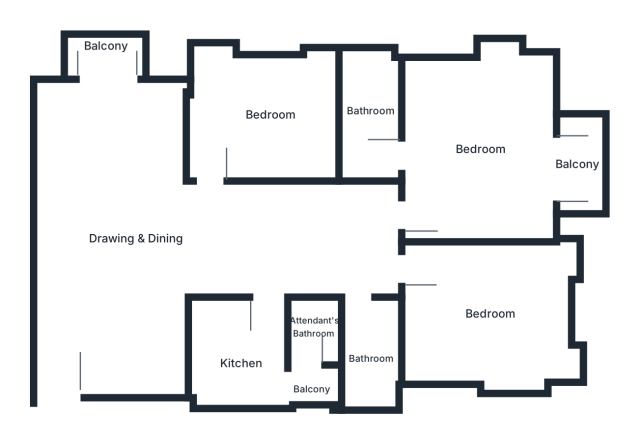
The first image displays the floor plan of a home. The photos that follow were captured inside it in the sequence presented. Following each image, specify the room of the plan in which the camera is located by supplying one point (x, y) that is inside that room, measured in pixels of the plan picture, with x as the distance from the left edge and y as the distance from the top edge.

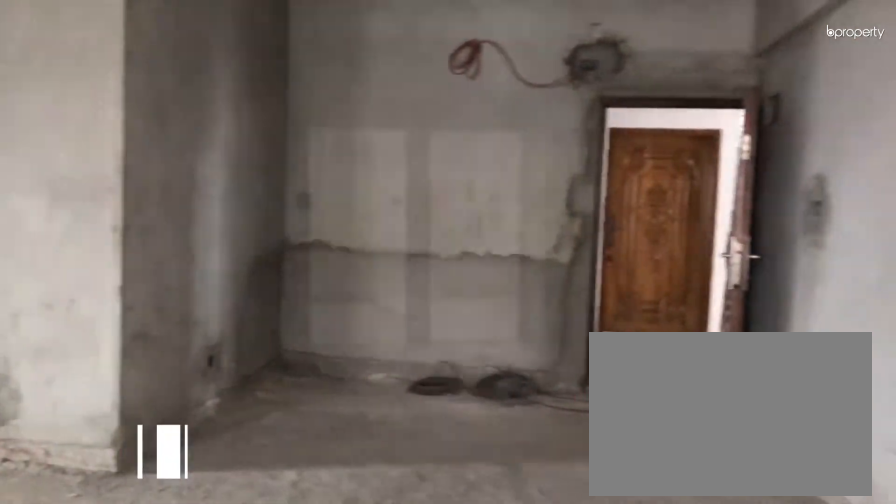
(117, 235)
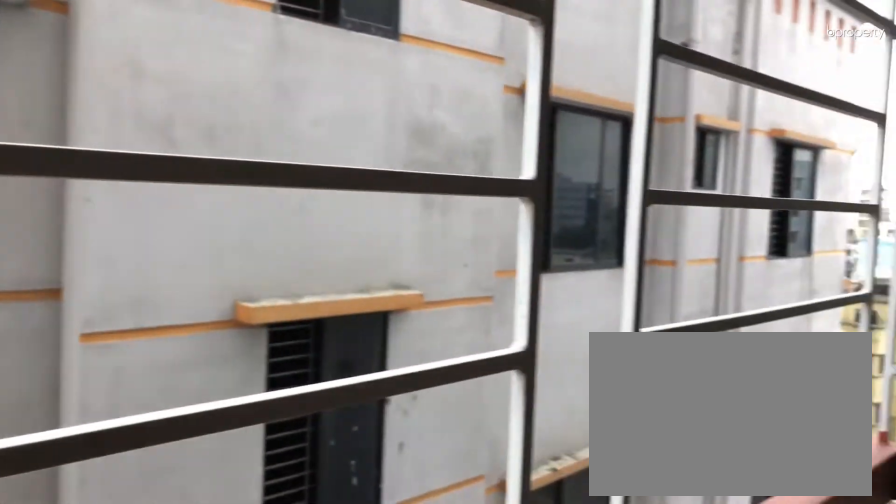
(106, 62)
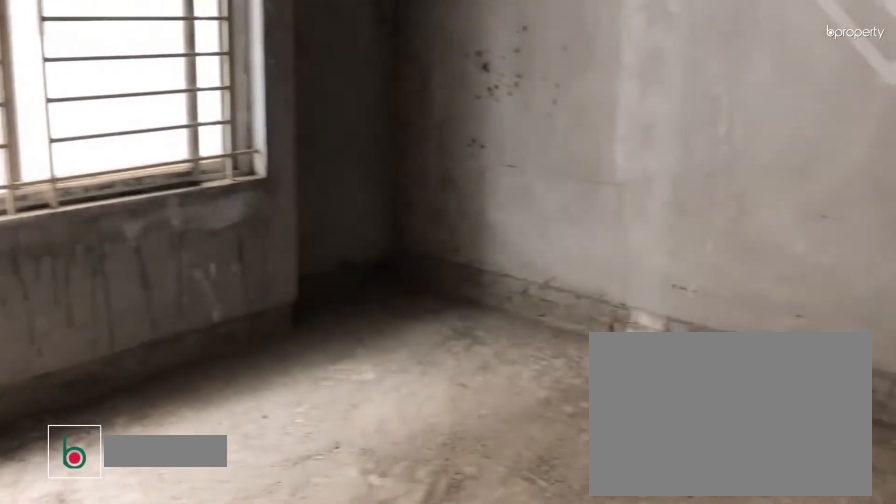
(270, 117)
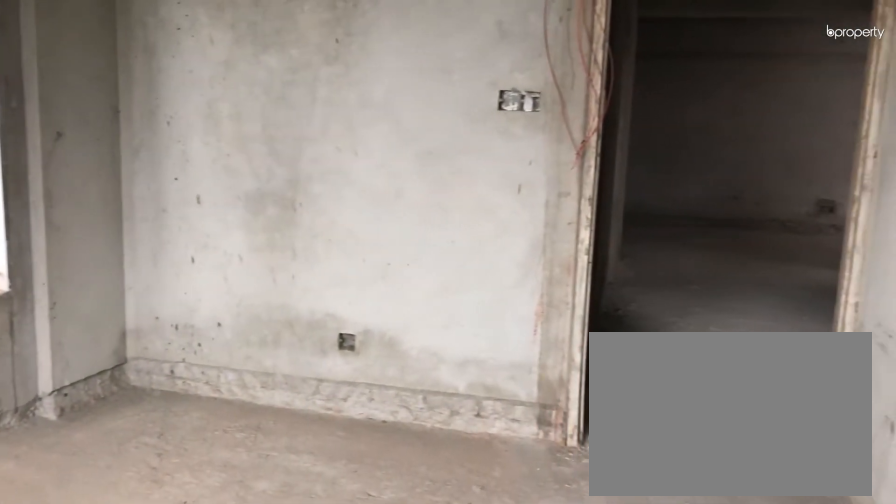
(493, 324)
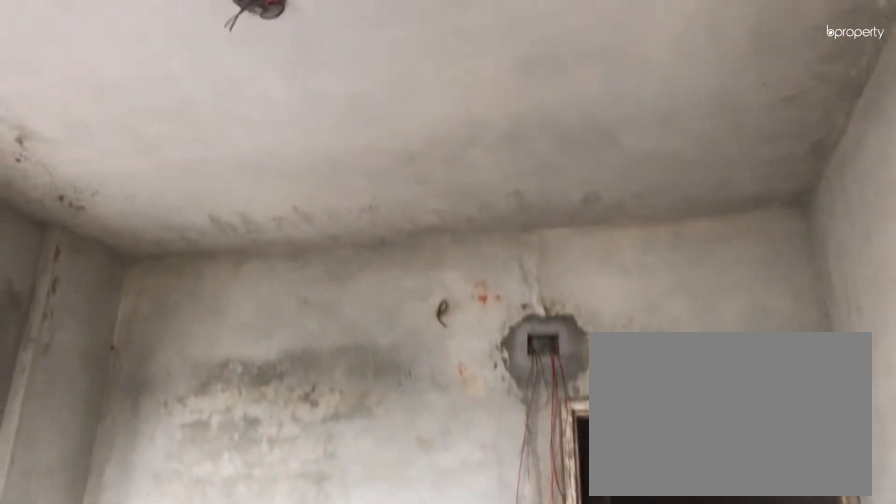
(493, 324)
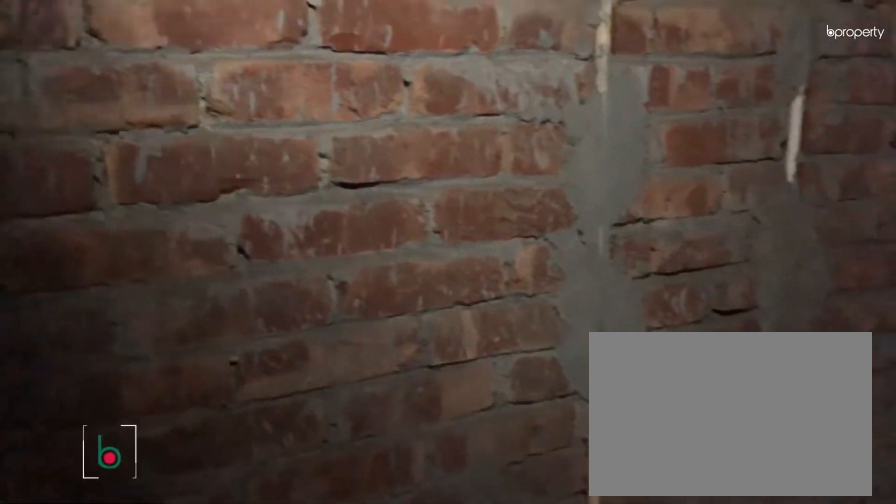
(371, 348)
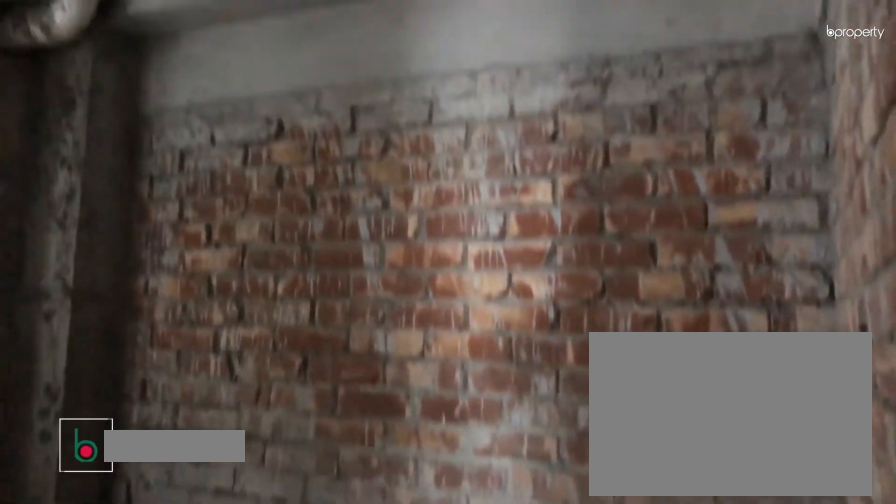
(241, 352)
